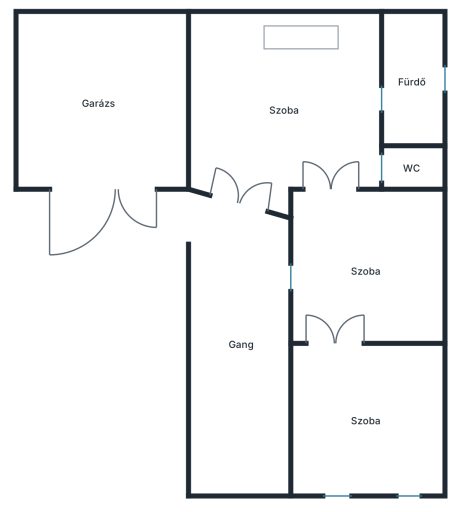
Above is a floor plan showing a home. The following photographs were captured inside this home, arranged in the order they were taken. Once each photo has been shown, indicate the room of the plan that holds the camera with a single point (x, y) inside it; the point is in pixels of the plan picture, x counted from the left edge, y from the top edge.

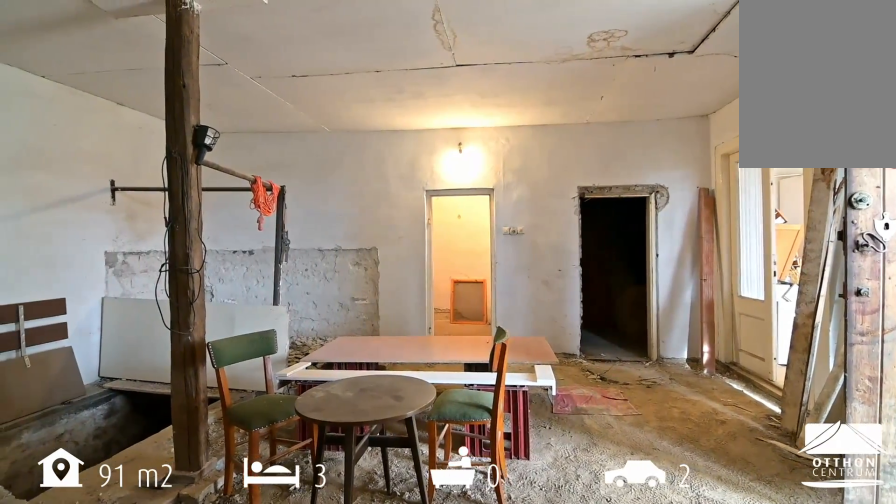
(296, 131)
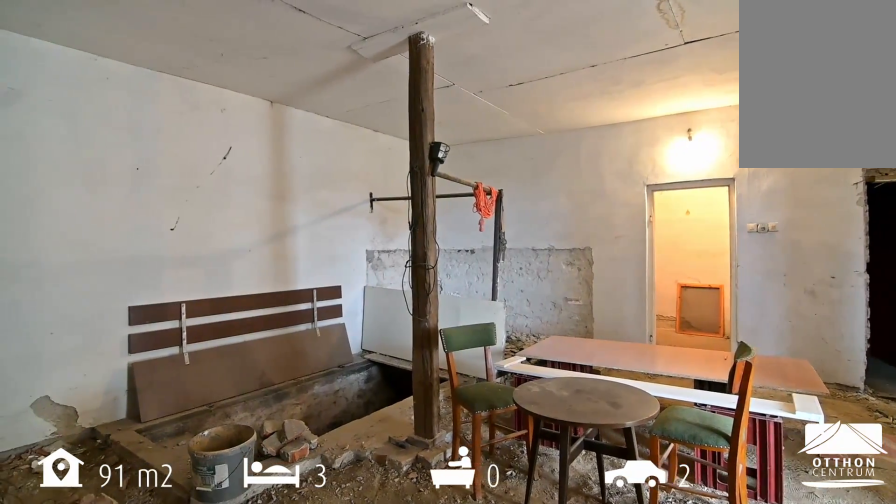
(296, 130)
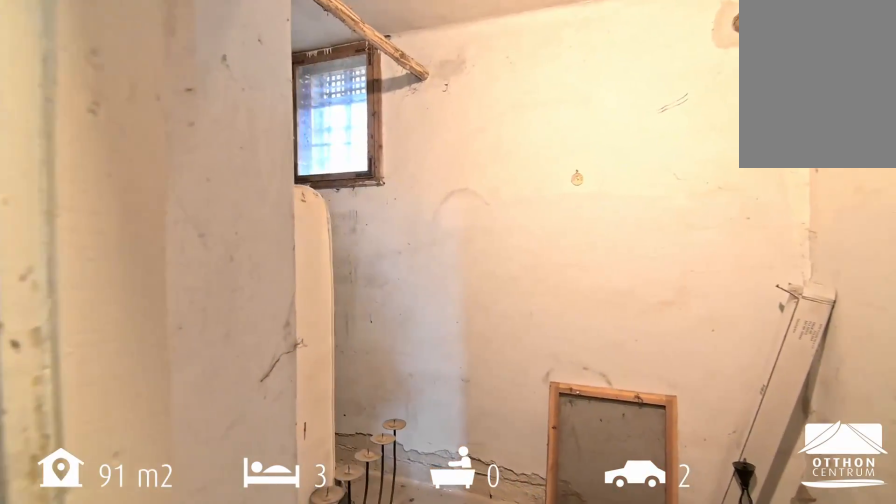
(413, 95)
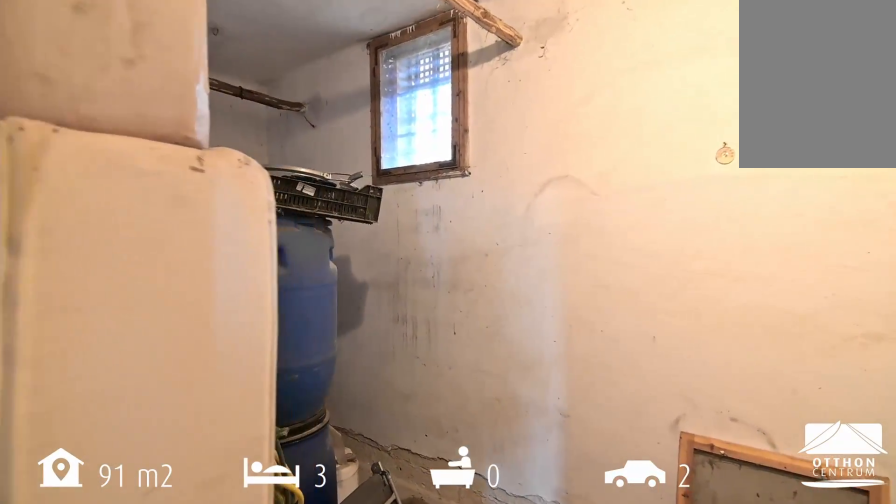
(413, 95)
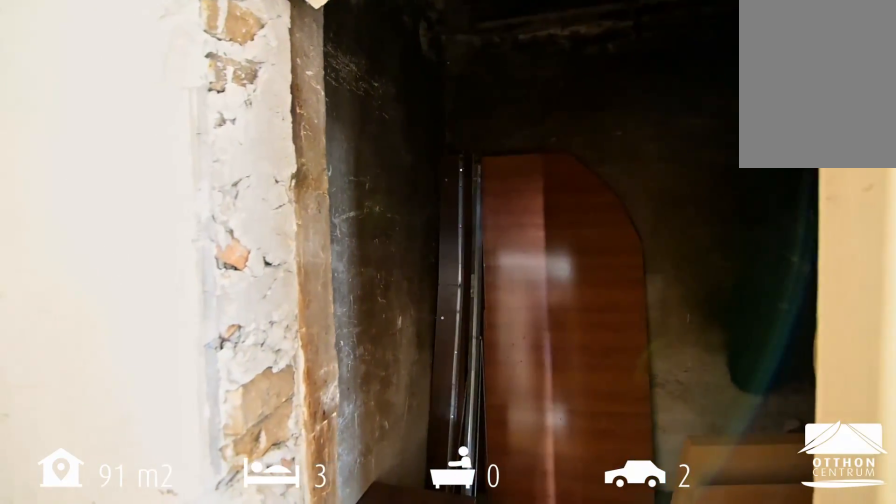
(413, 166)
